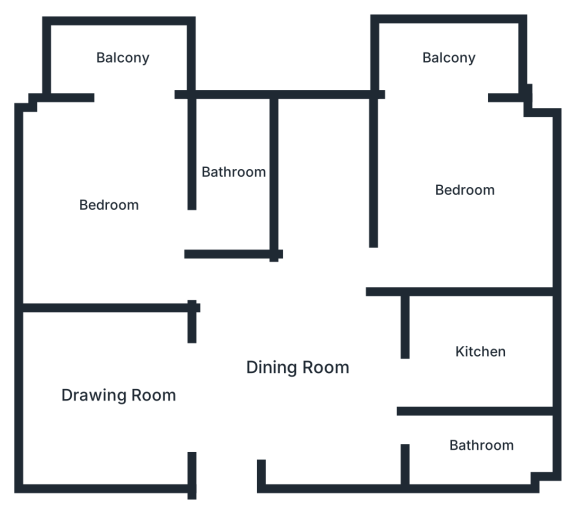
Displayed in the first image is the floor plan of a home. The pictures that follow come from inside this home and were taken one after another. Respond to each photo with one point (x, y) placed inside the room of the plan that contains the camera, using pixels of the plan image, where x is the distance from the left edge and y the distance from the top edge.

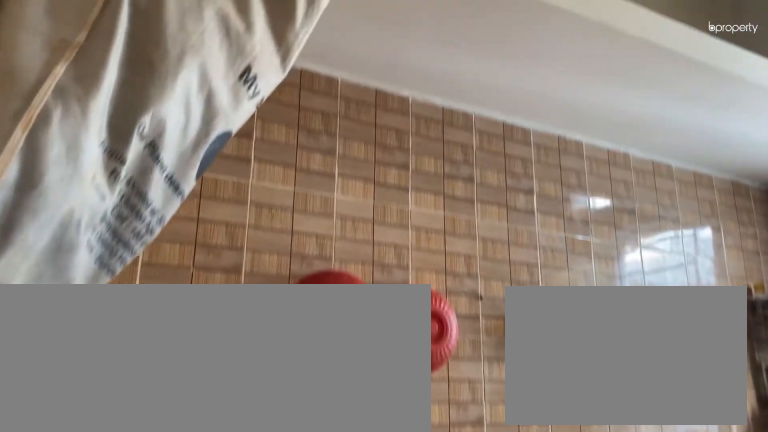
(481, 352)
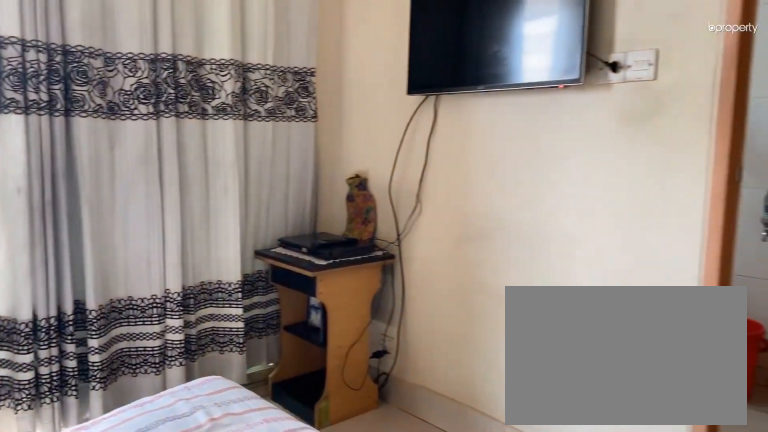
(108, 205)
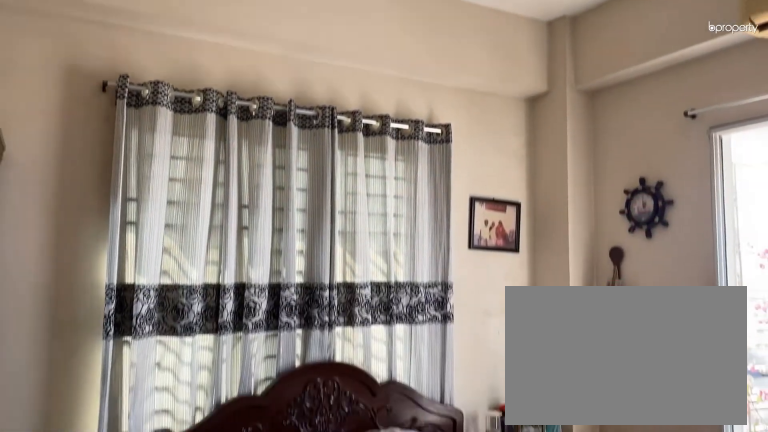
(108, 205)
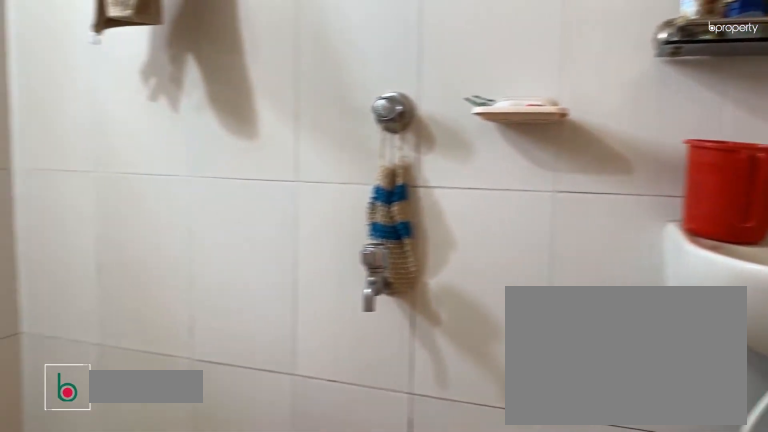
(233, 171)
